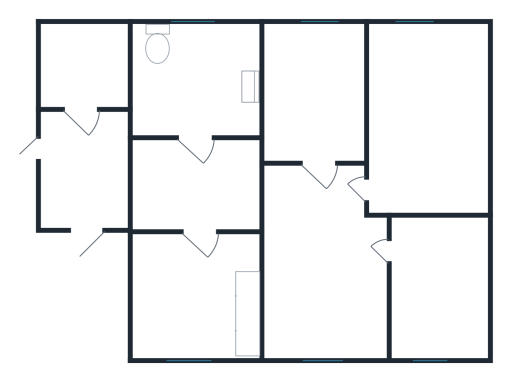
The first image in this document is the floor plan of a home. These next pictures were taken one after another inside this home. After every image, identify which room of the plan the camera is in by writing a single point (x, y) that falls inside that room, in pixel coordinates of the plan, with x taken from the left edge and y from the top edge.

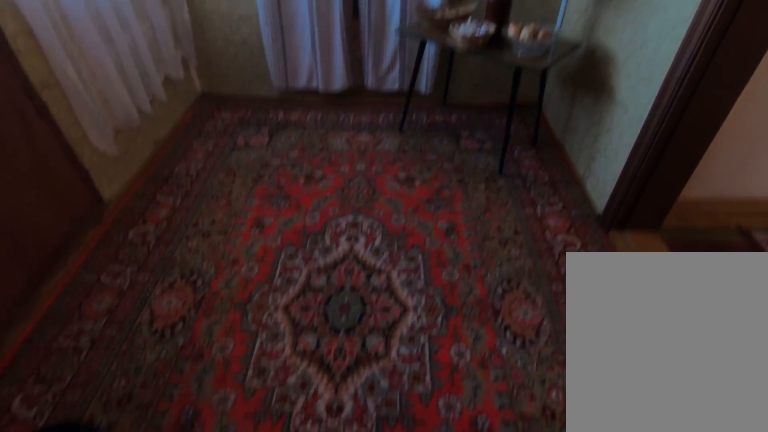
(83, 204)
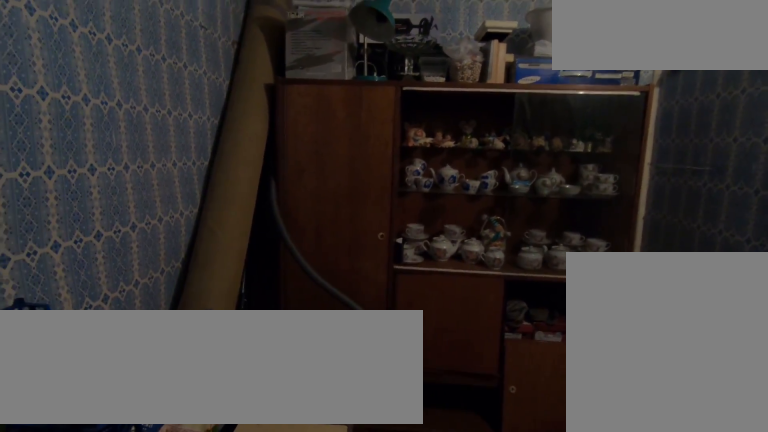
(81, 114)
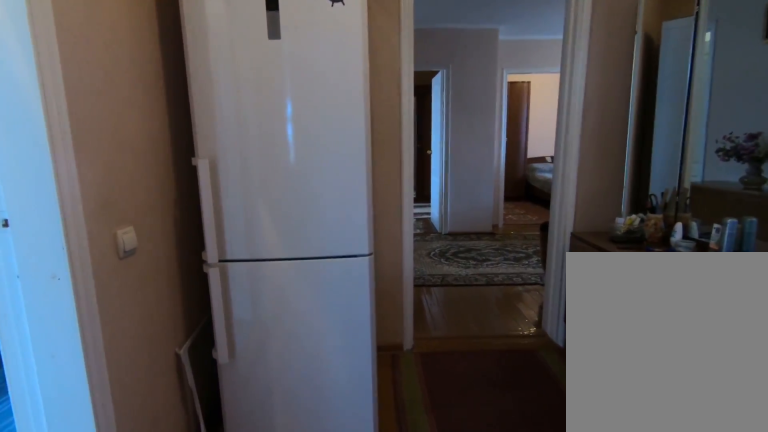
(180, 209)
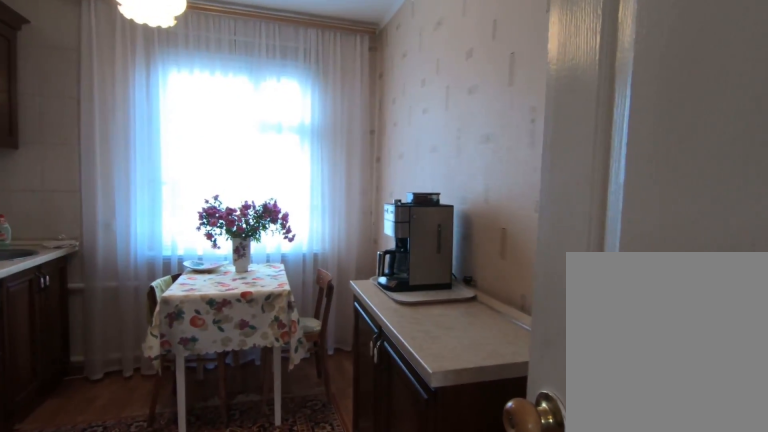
(204, 260)
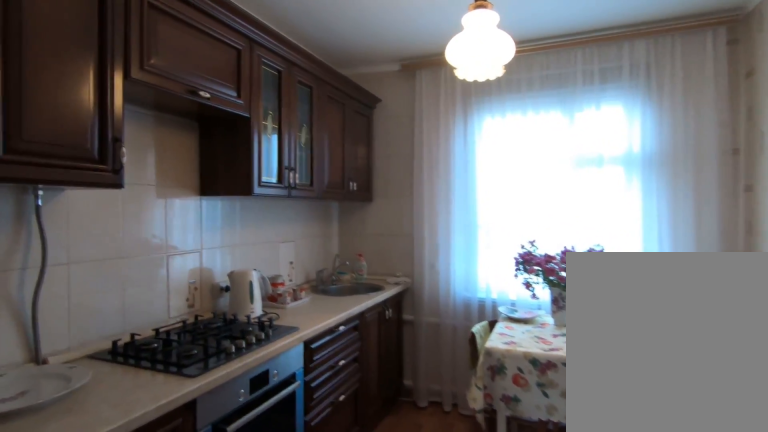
(204, 260)
